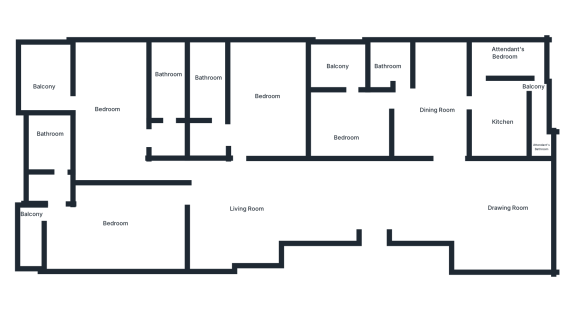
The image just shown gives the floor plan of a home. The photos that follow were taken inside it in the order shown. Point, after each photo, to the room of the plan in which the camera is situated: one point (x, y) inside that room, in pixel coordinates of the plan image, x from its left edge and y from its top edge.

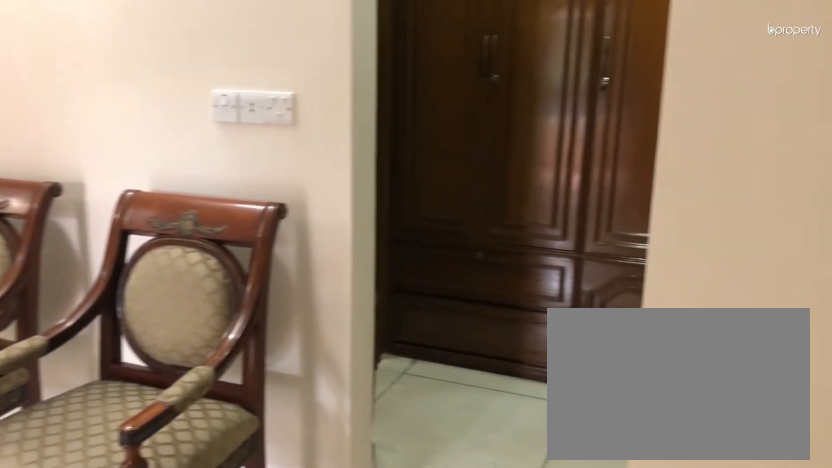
(109, 108)
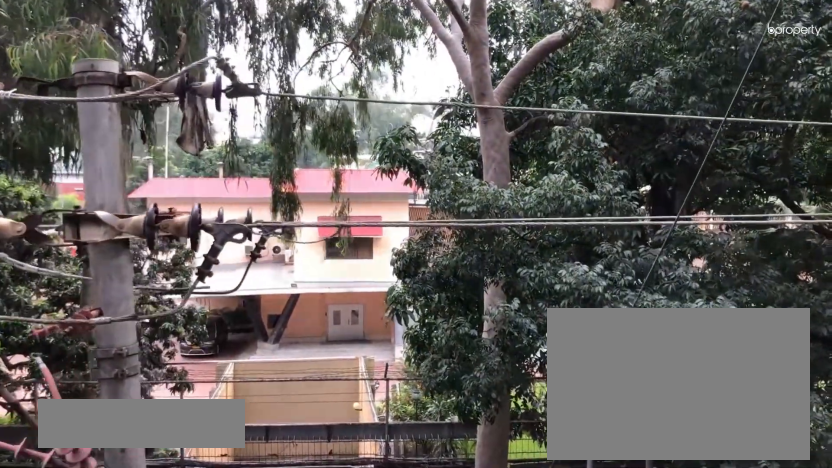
(45, 75)
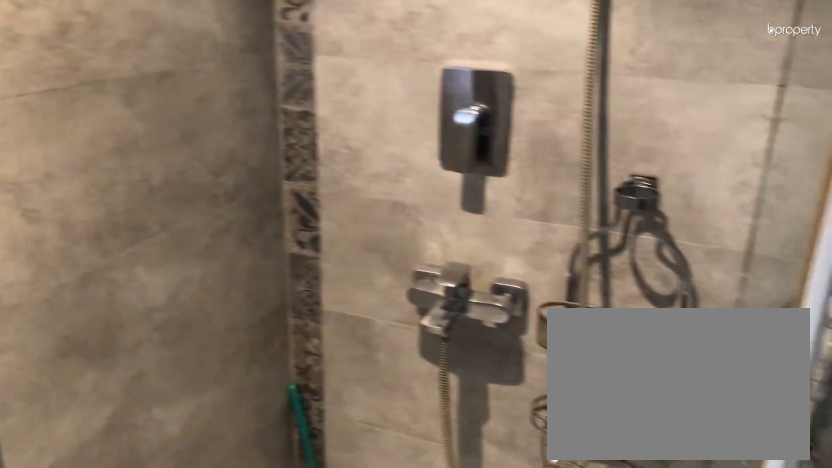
(167, 87)
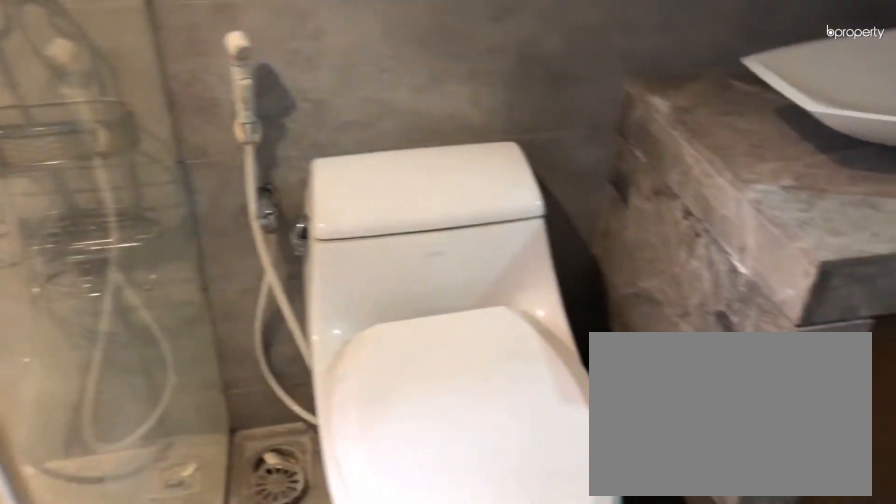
(167, 87)
